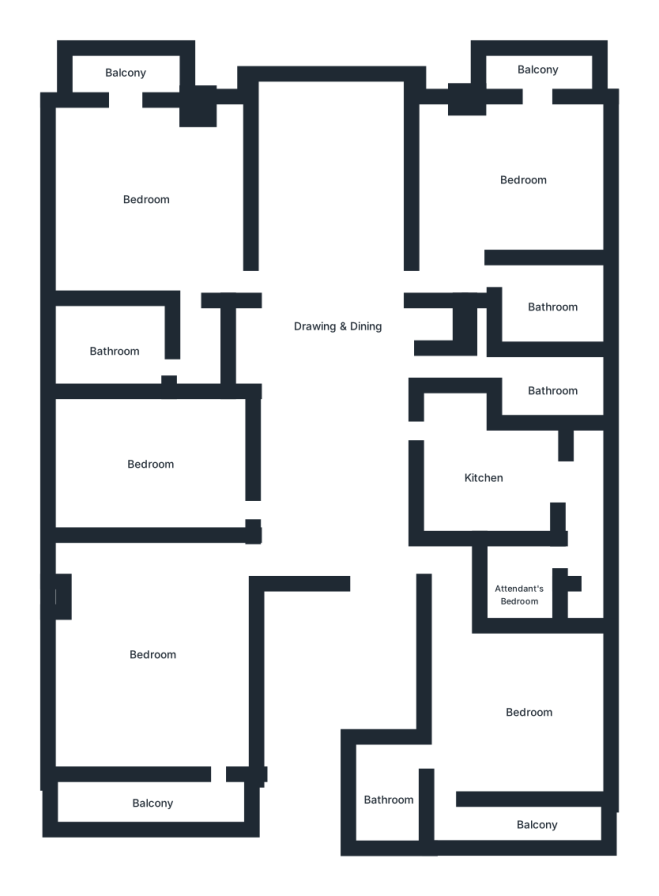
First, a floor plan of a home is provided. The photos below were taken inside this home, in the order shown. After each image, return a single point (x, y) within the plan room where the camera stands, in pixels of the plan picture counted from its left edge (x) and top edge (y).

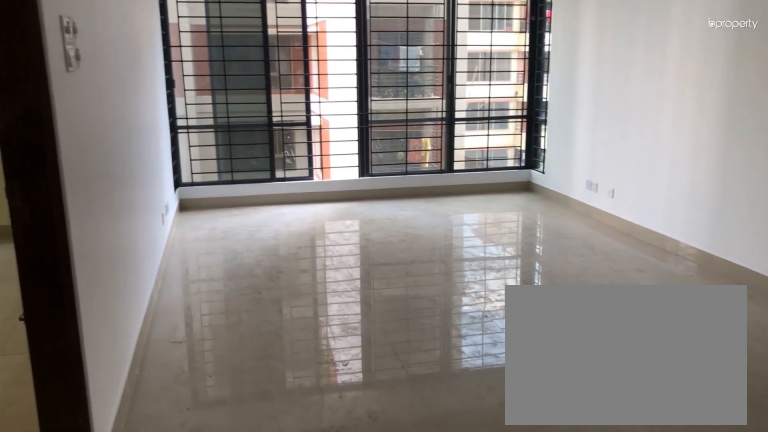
(332, 364)
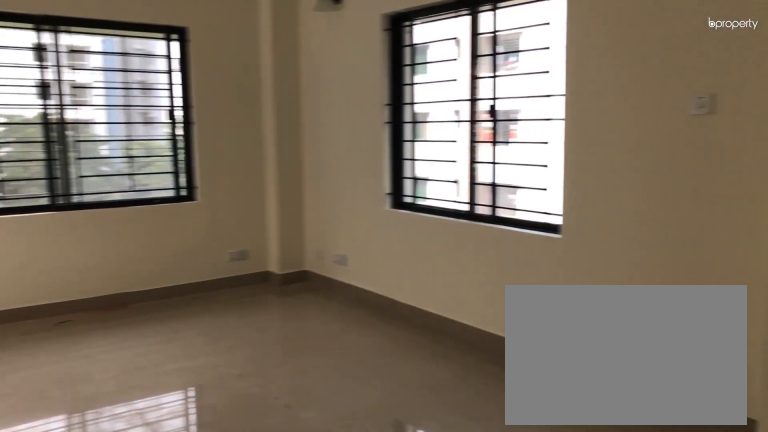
(152, 649)
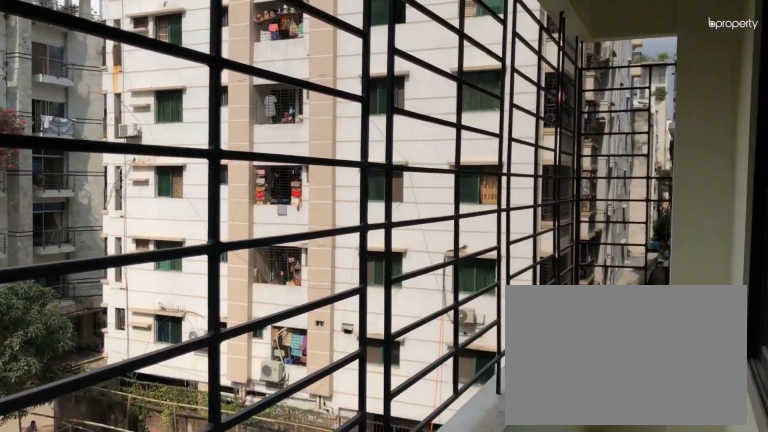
(148, 797)
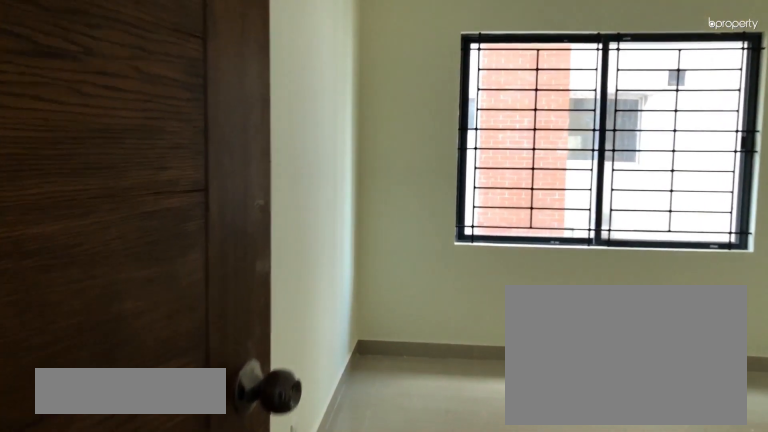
(148, 464)
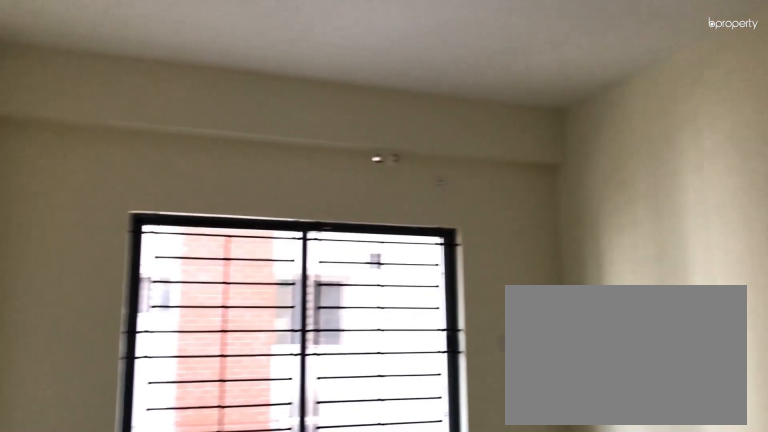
(148, 464)
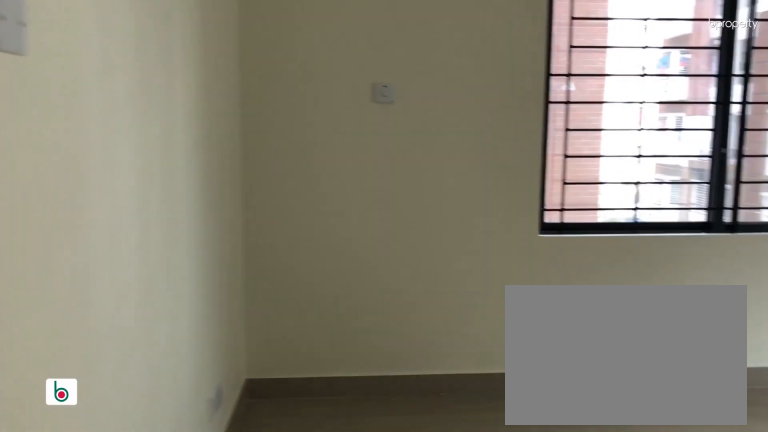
(143, 193)
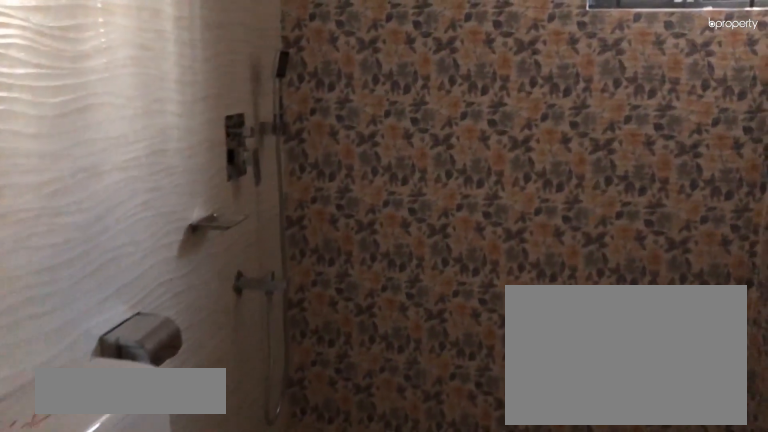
(113, 345)
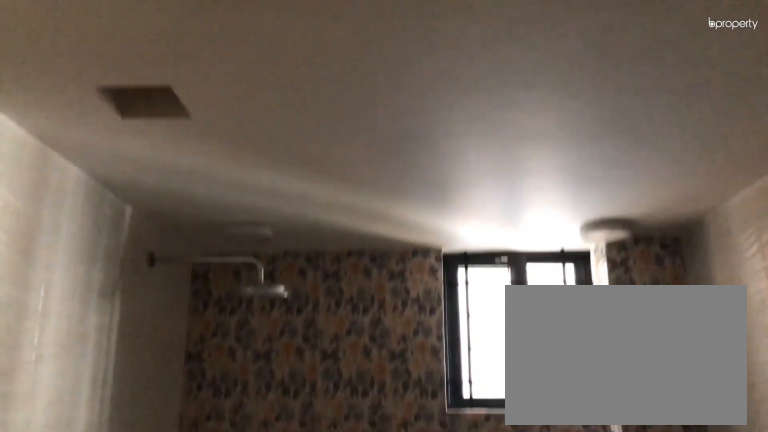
(113, 345)
